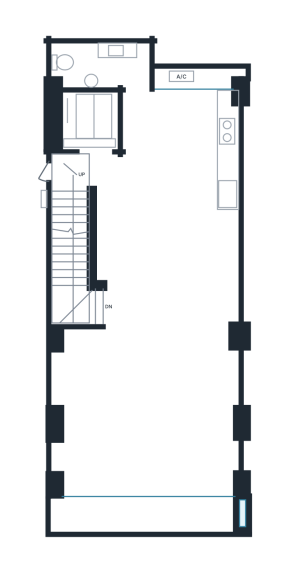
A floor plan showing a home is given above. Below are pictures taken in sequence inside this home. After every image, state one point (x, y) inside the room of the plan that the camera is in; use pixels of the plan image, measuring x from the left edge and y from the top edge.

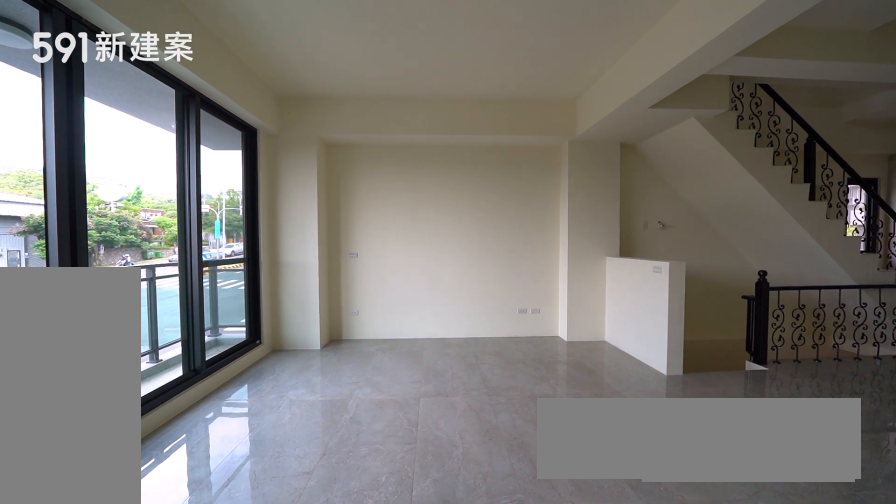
(145, 411)
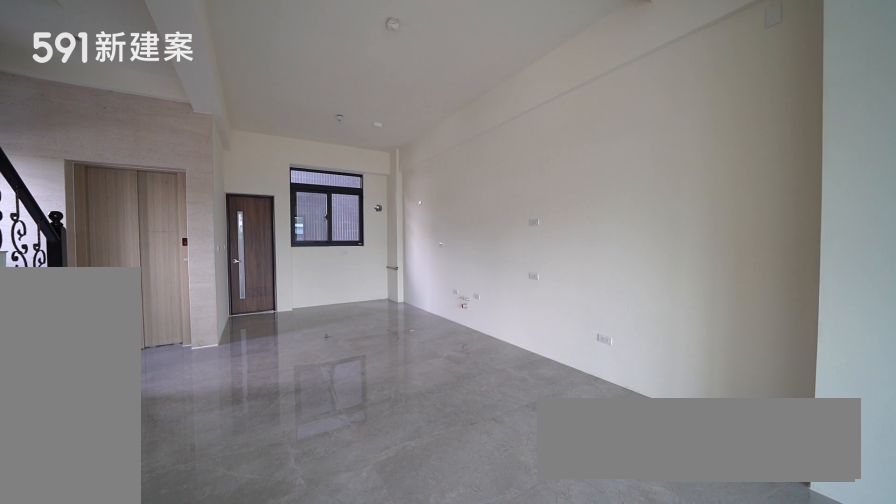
(192, 293)
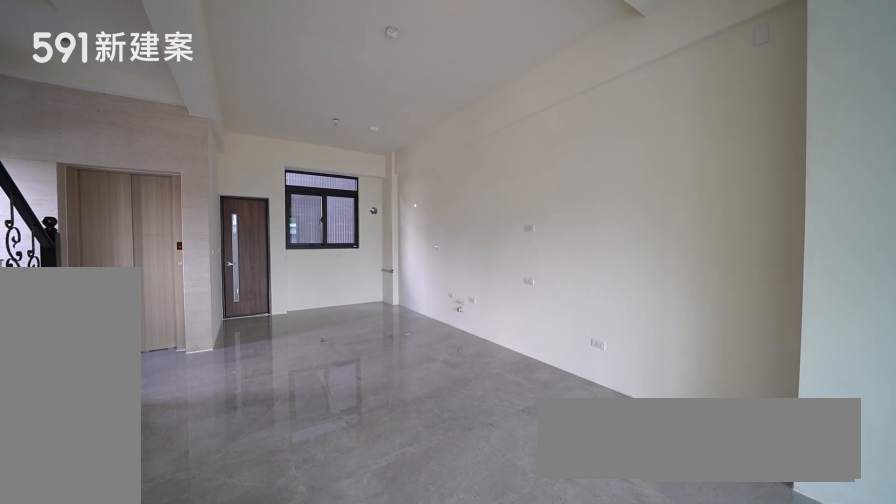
(192, 293)
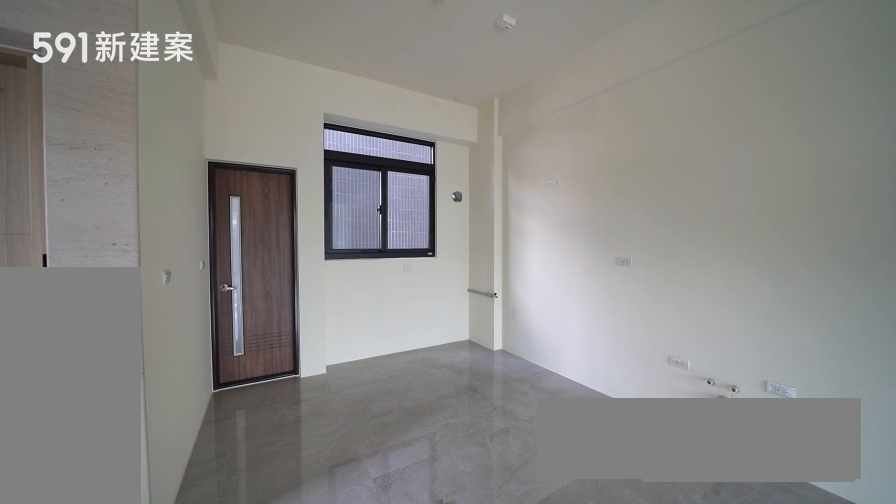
(200, 154)
